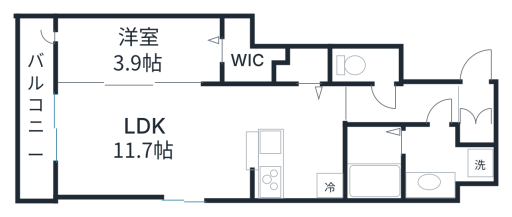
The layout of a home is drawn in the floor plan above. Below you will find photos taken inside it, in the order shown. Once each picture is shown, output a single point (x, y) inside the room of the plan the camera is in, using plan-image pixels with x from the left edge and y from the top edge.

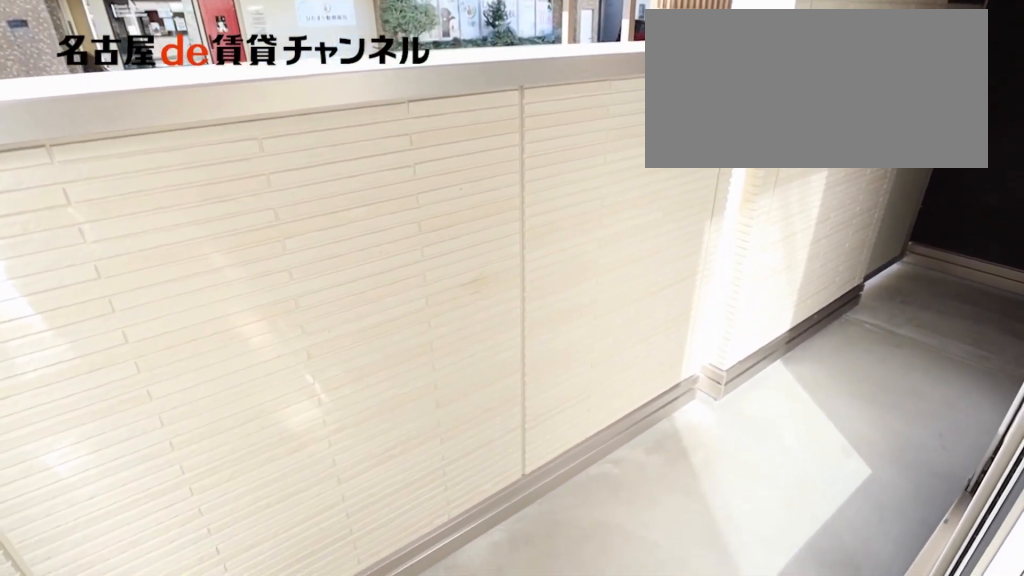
(38, 110)
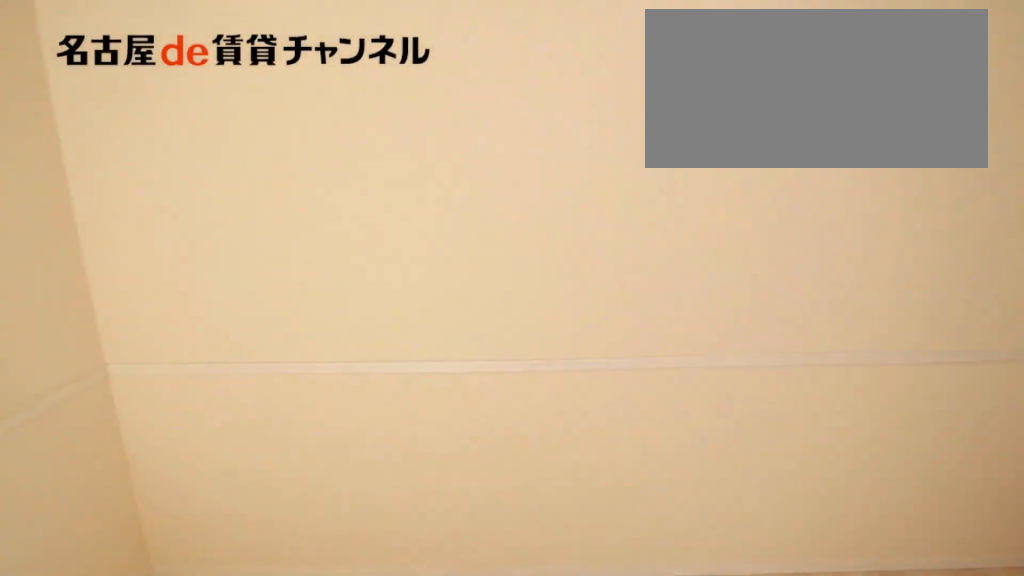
(139, 51)
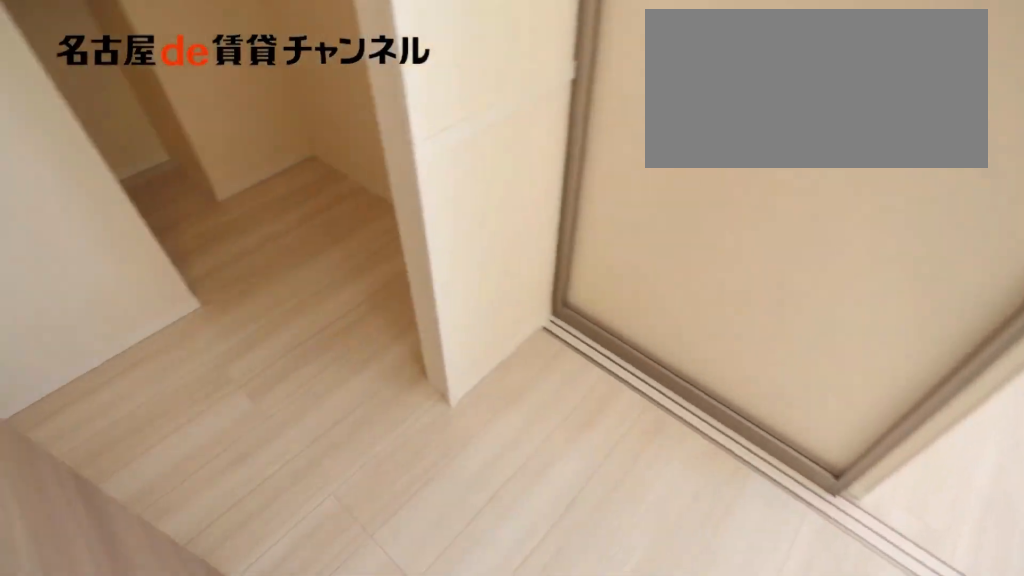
(139, 51)
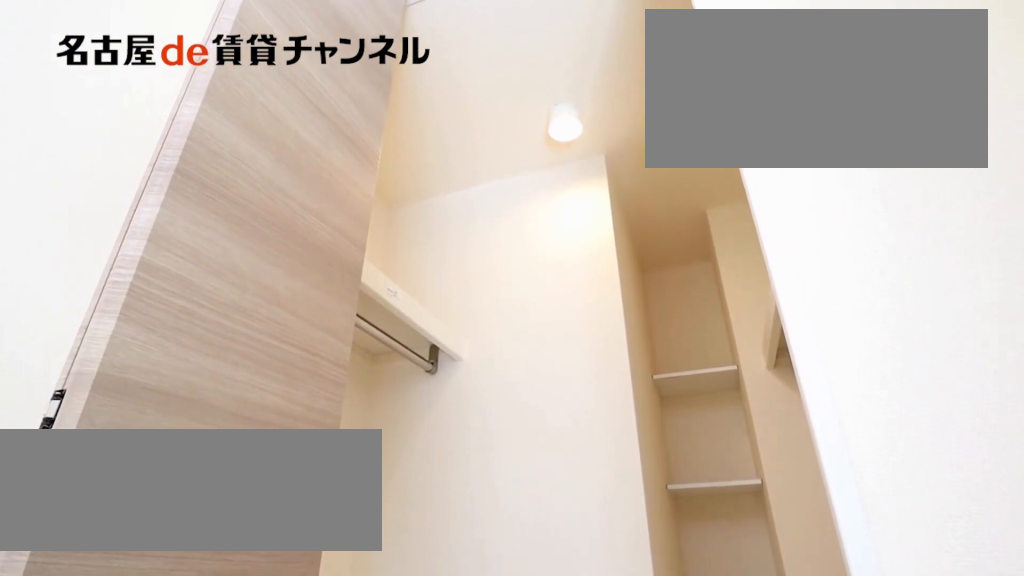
(246, 56)
